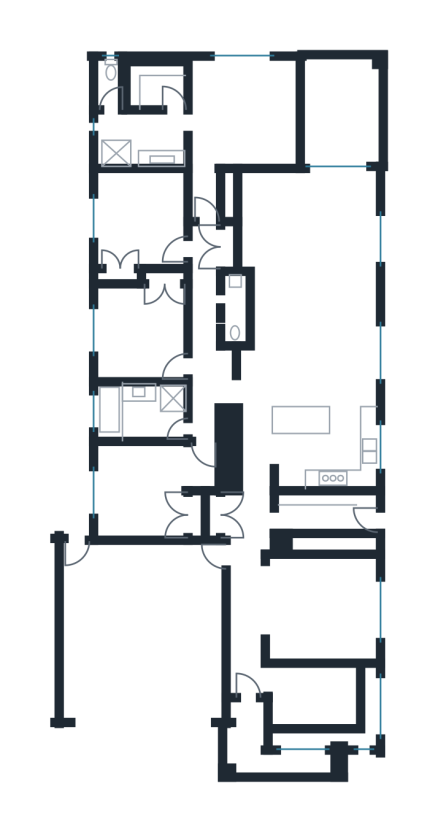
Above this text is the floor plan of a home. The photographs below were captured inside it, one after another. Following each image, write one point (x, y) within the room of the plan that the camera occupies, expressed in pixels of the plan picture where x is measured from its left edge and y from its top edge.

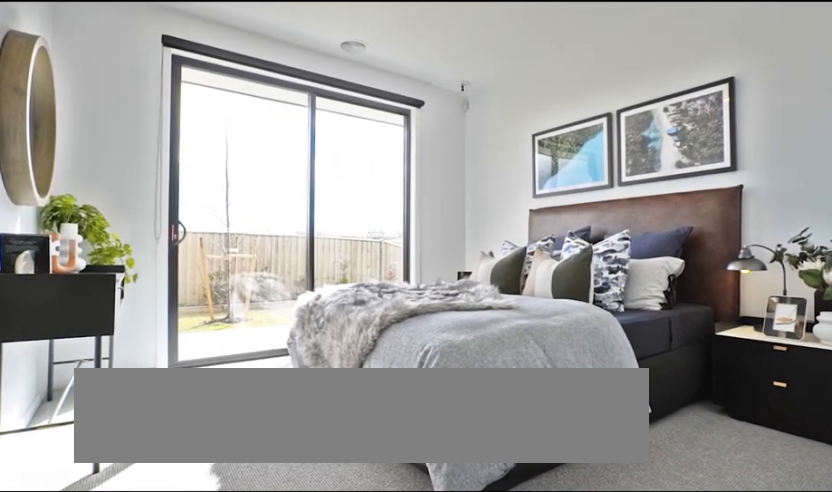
(242, 113)
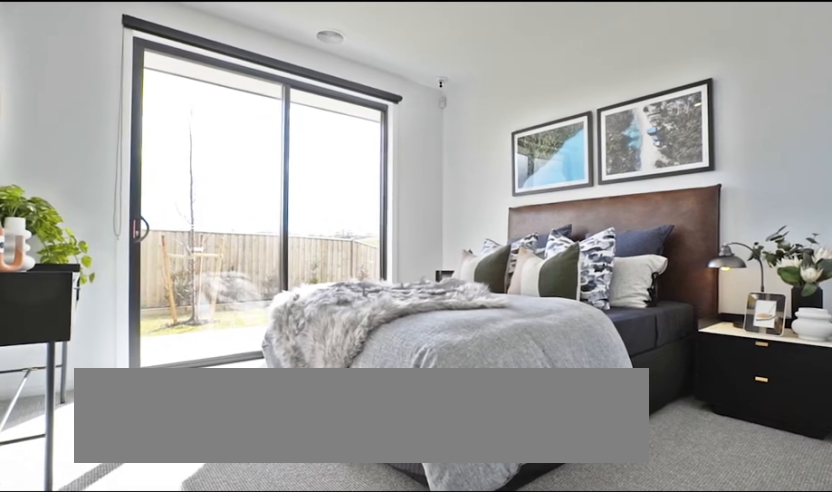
(242, 113)
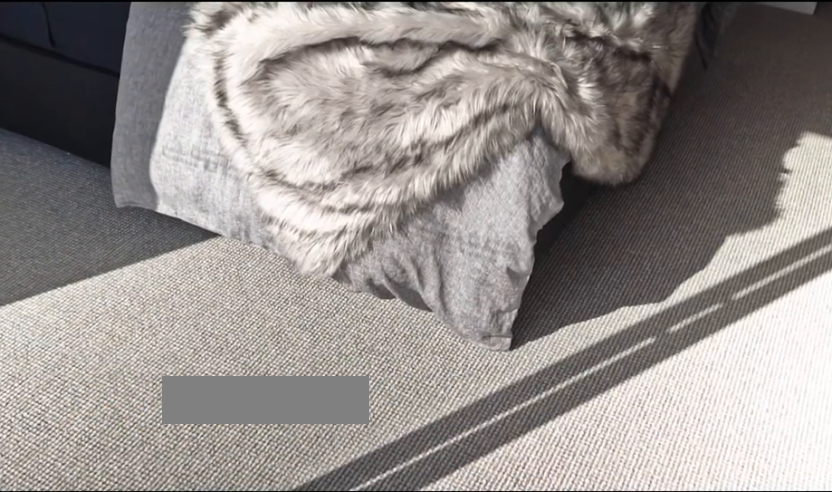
(242, 113)
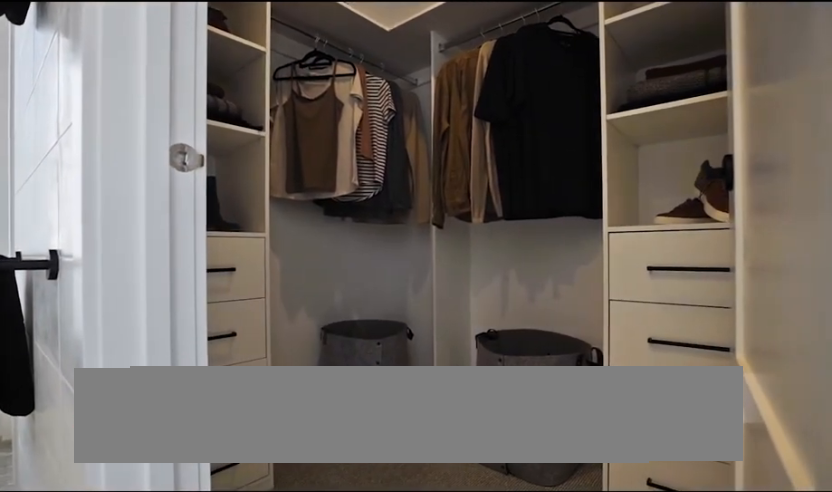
(156, 85)
